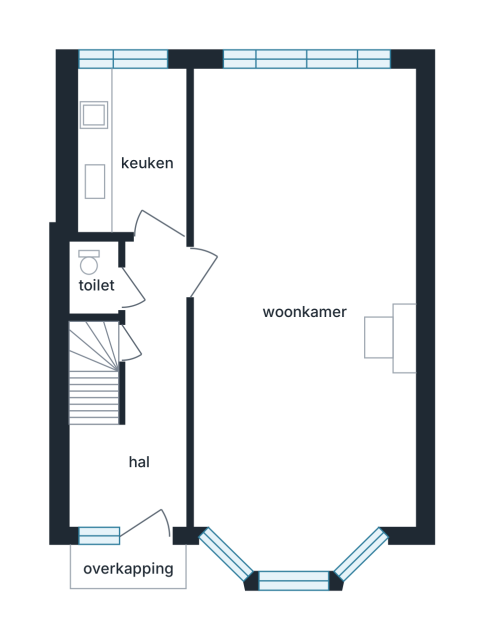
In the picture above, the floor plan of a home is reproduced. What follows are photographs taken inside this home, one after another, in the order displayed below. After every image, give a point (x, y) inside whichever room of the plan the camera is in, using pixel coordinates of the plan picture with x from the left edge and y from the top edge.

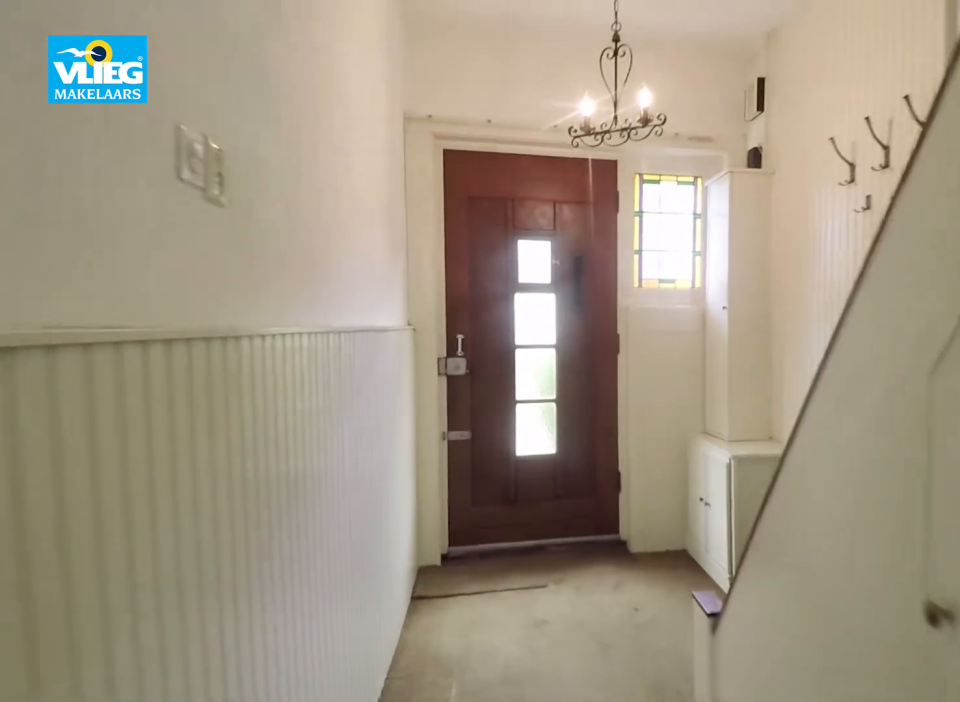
(141, 405)
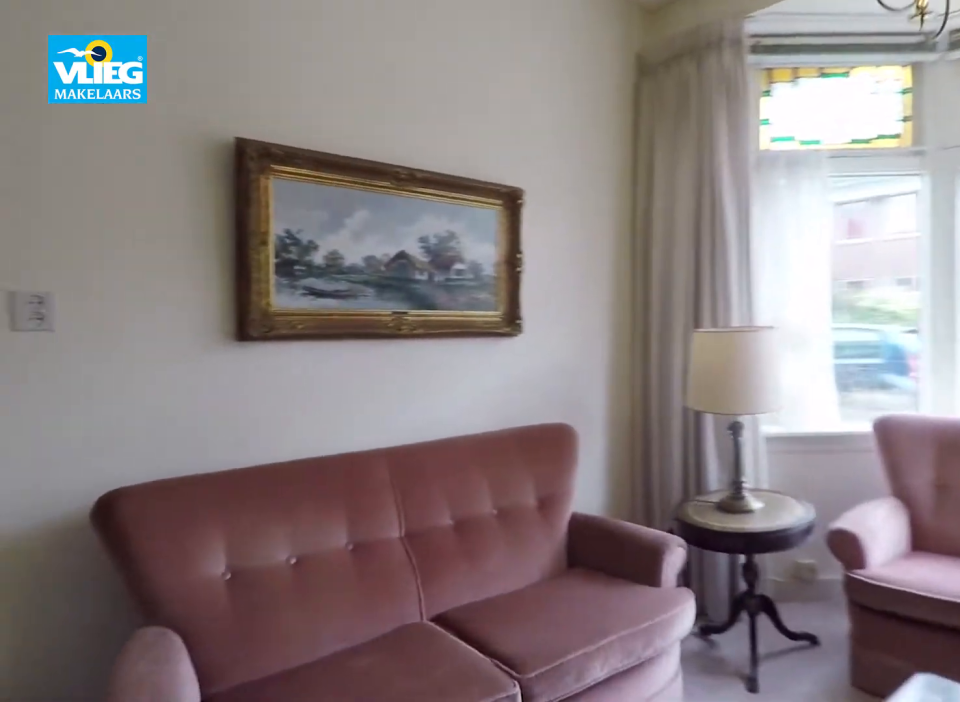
(297, 114)
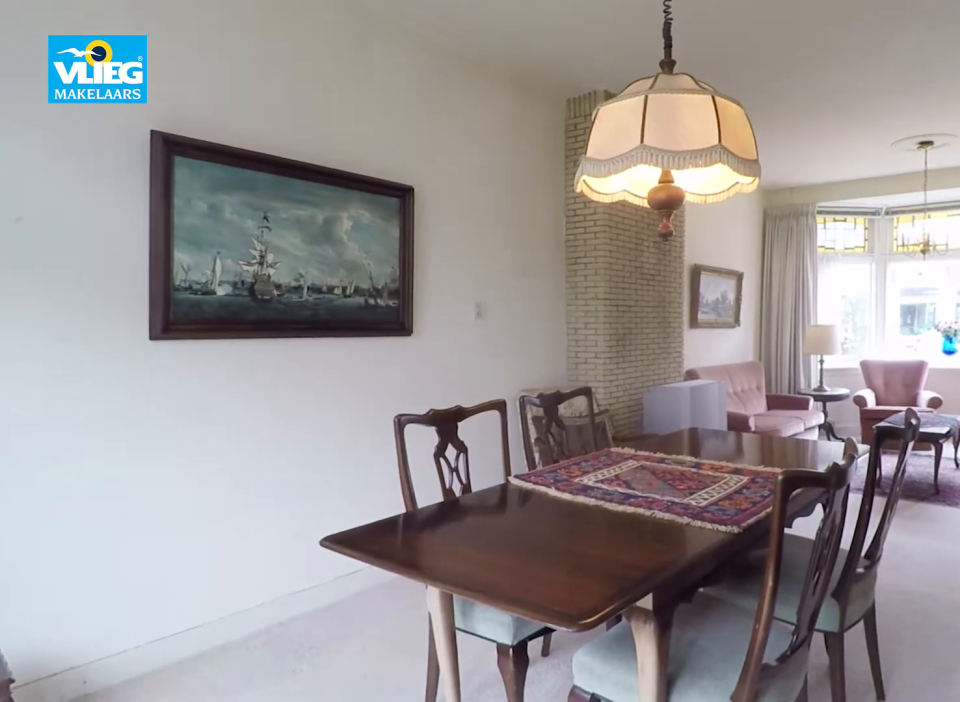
(297, 114)
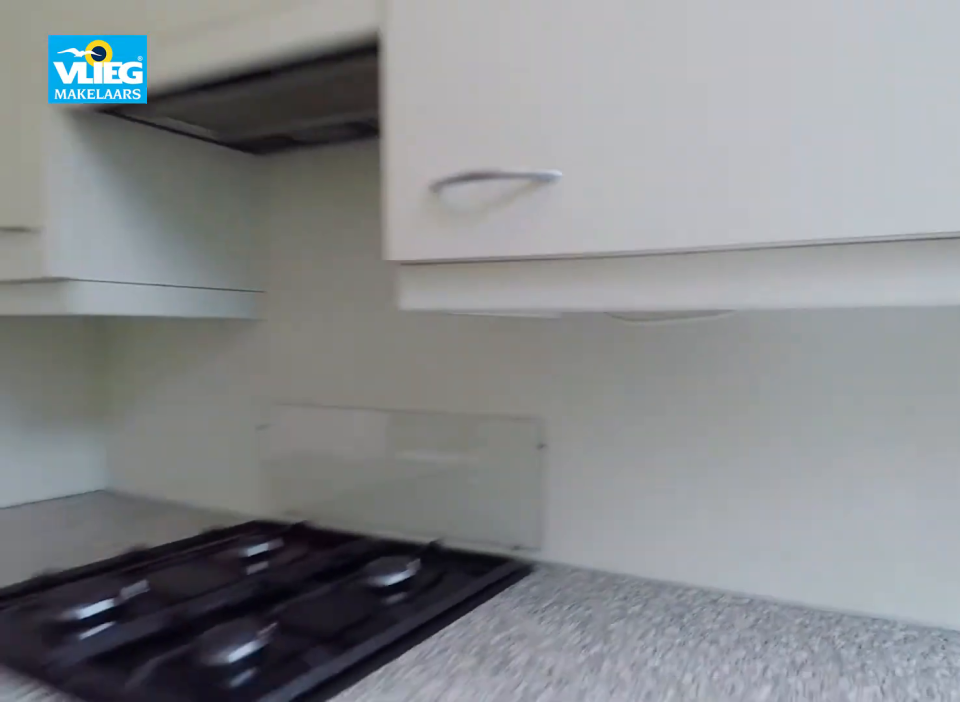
(132, 149)
